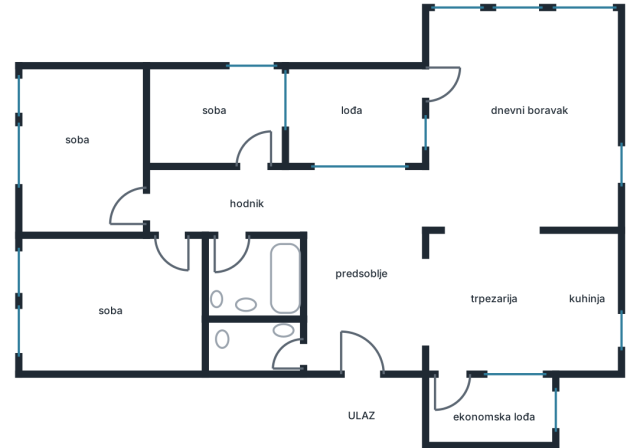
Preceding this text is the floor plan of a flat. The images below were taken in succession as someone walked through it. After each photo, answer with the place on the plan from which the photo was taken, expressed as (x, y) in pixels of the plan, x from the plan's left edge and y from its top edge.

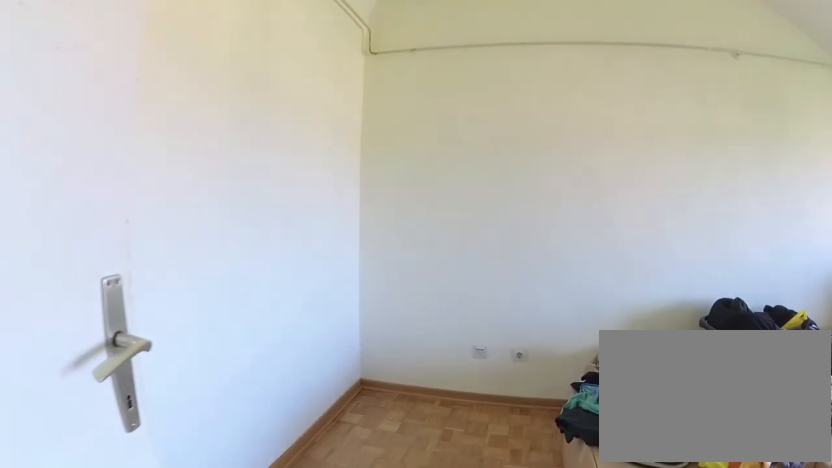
(171, 238)
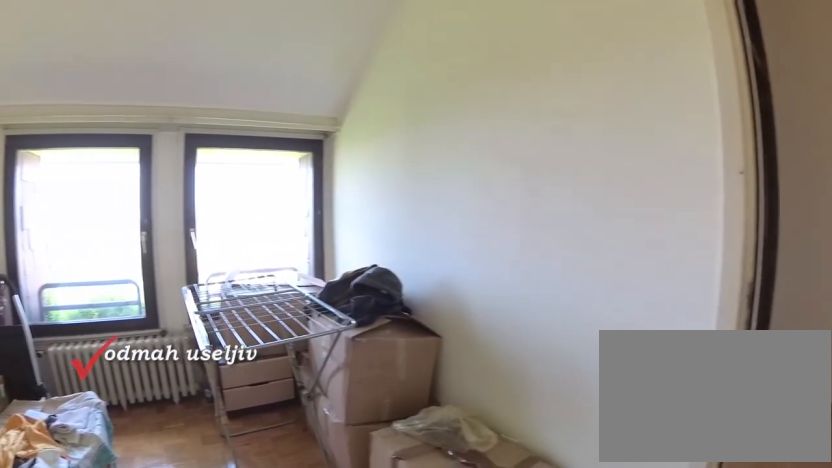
(173, 315)
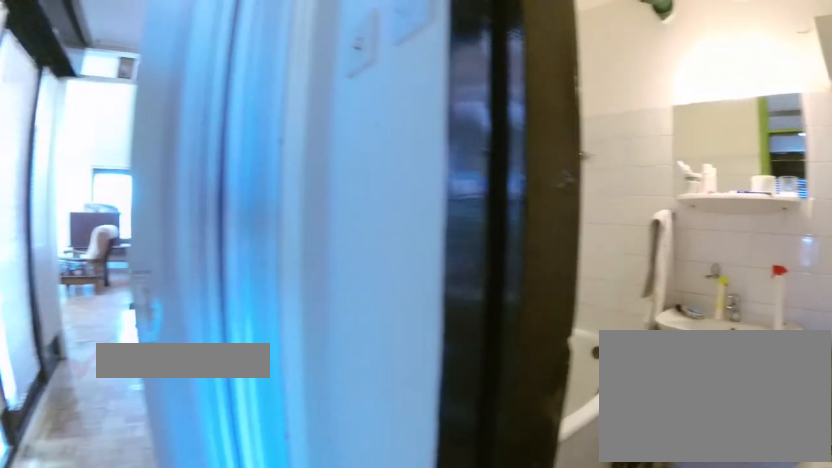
(205, 217)
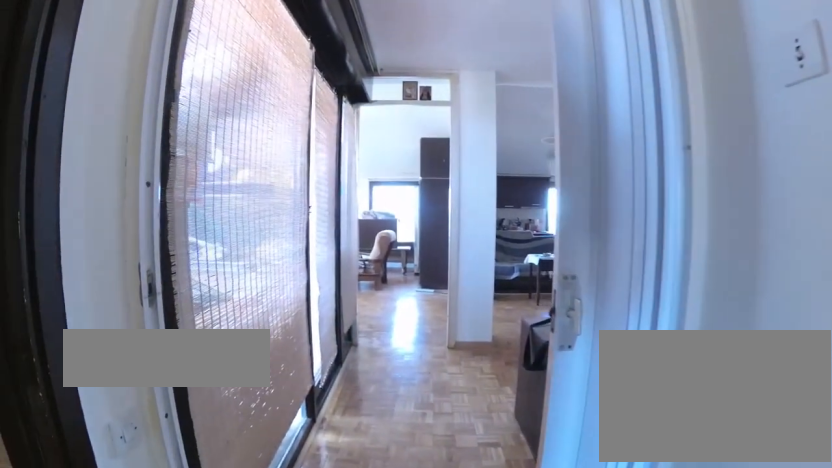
(215, 204)
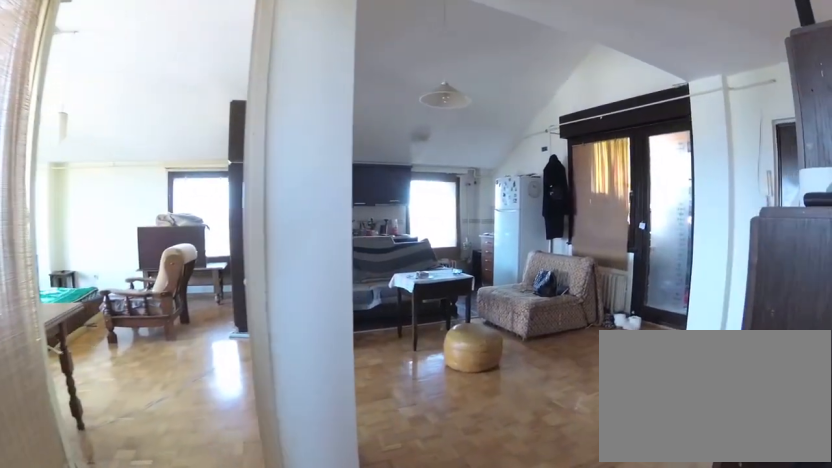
(316, 205)
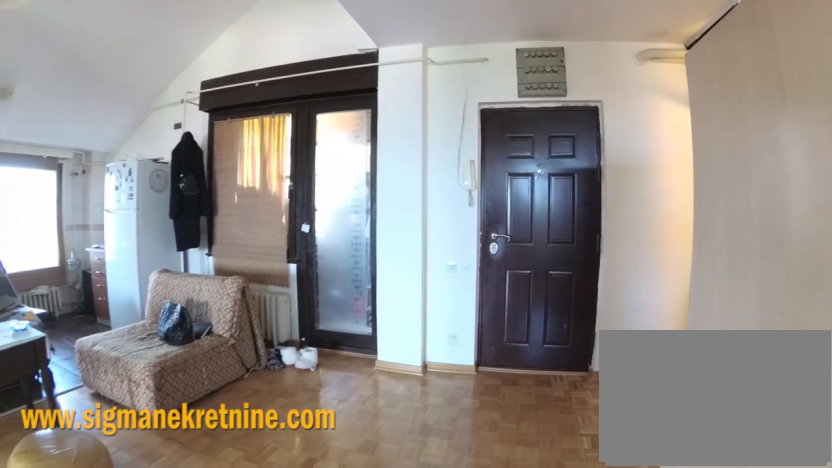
(352, 255)
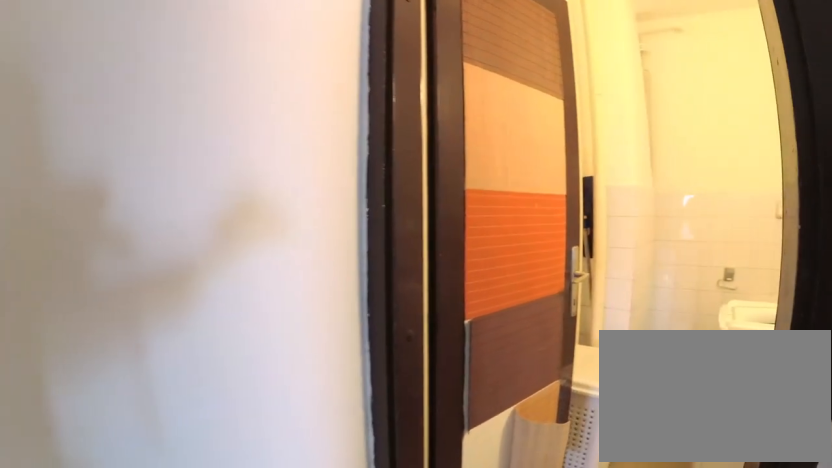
(364, 321)
